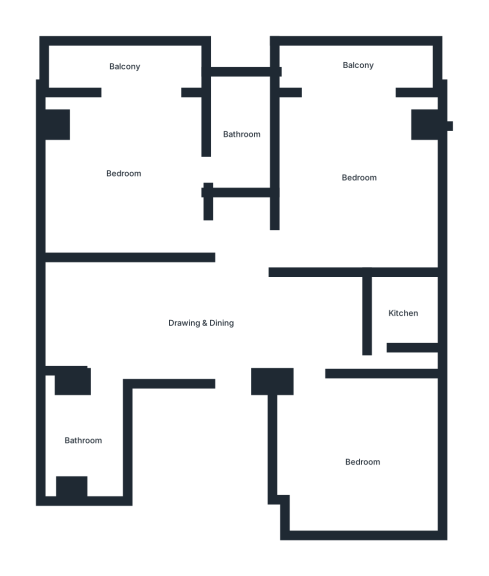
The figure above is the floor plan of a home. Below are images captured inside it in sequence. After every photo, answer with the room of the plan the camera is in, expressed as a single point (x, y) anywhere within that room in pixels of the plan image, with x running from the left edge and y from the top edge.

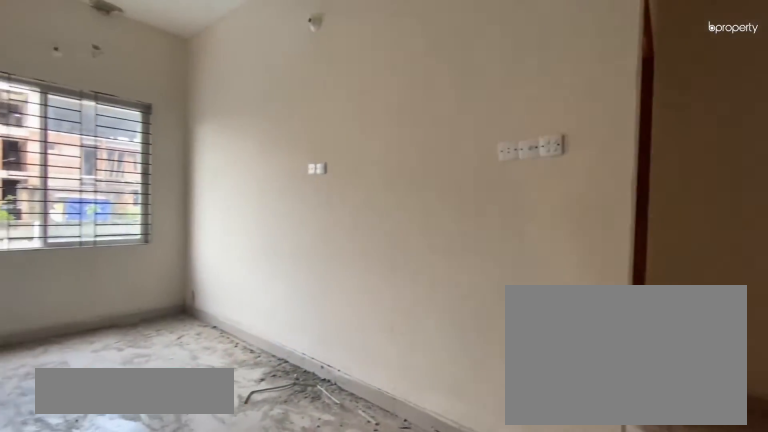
(202, 322)
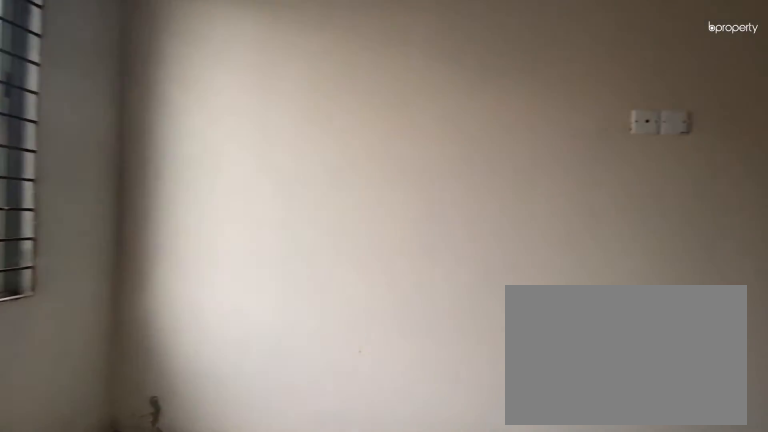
(202, 322)
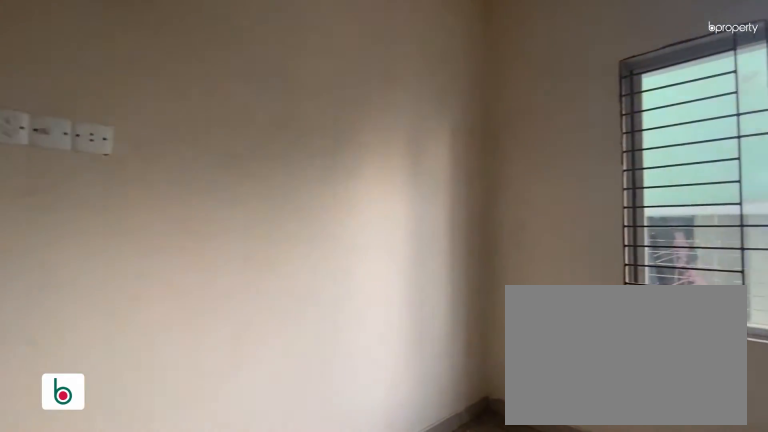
(360, 463)
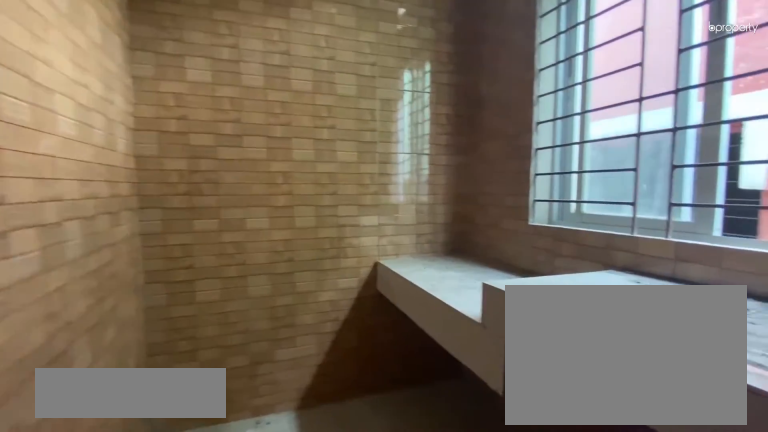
(402, 313)
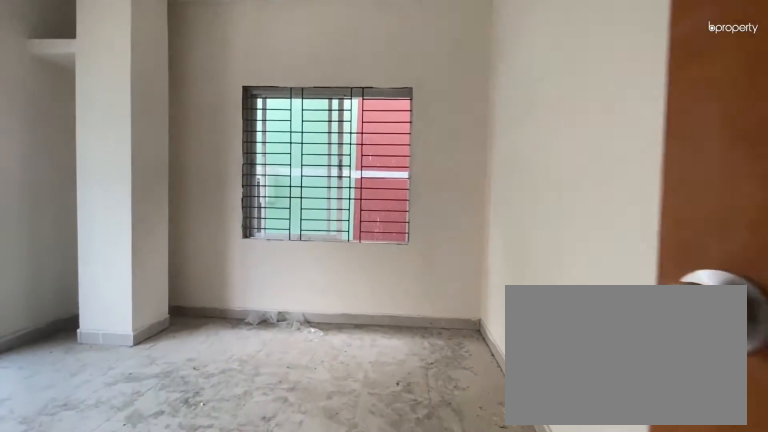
(357, 178)
